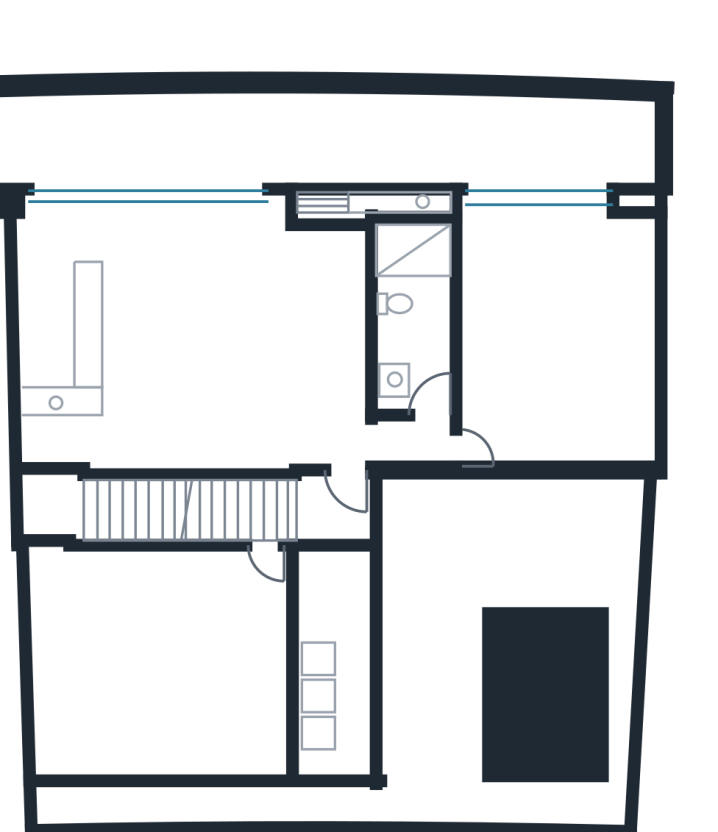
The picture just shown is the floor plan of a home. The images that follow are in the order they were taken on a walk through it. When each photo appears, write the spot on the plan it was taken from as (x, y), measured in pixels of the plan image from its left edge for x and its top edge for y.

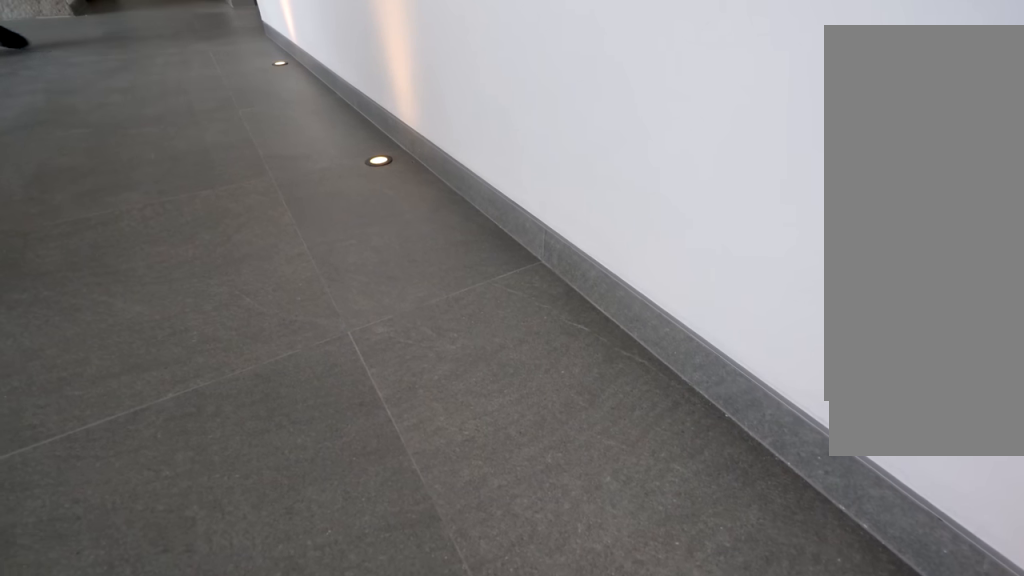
(187, 430)
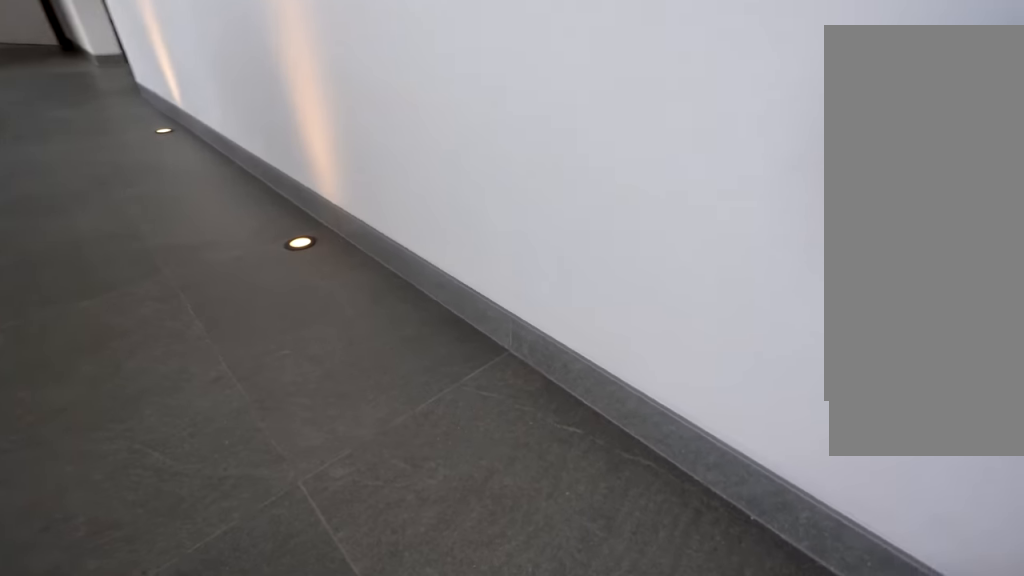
(187, 430)
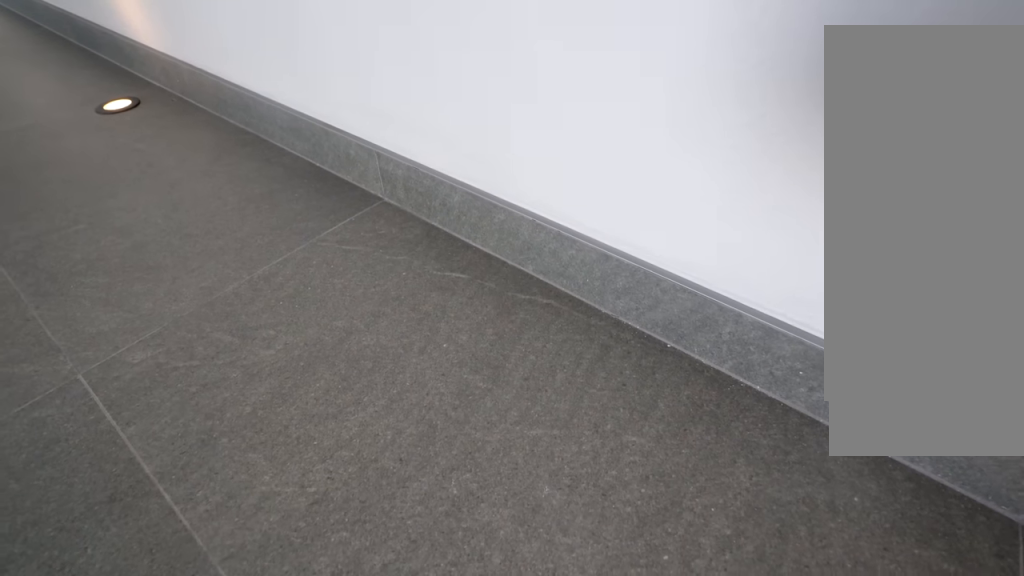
(199, 446)
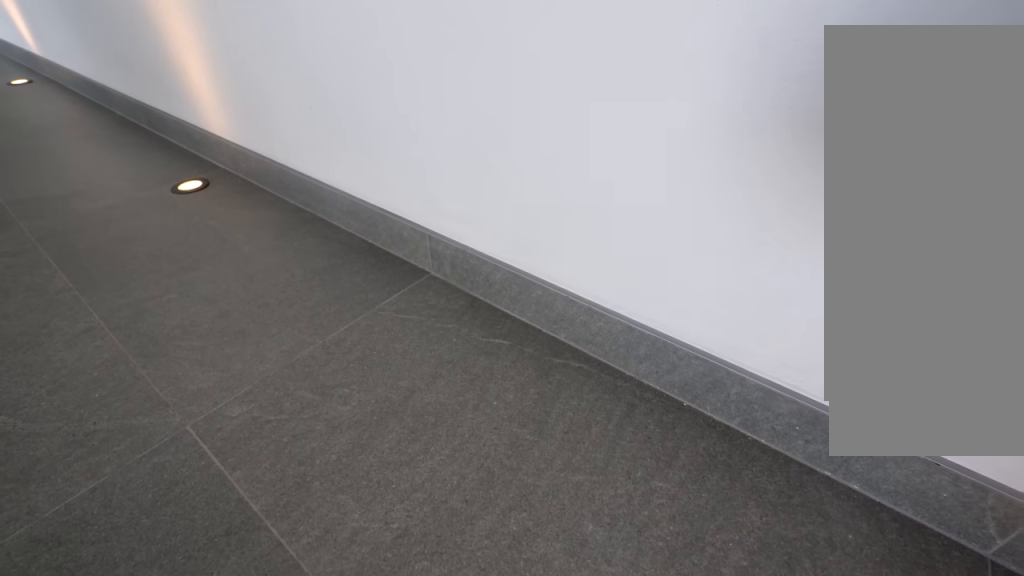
(199, 445)
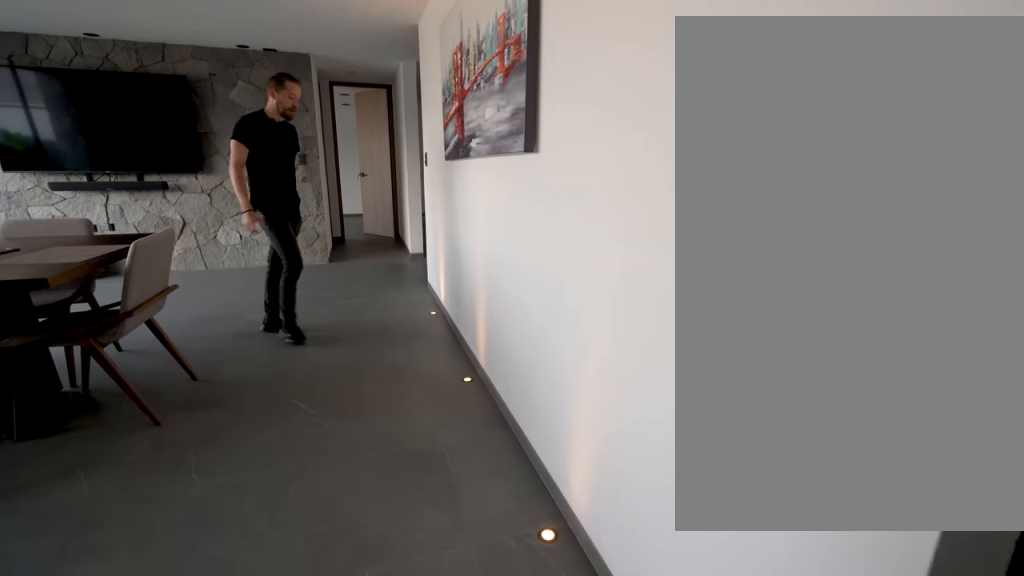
(155, 443)
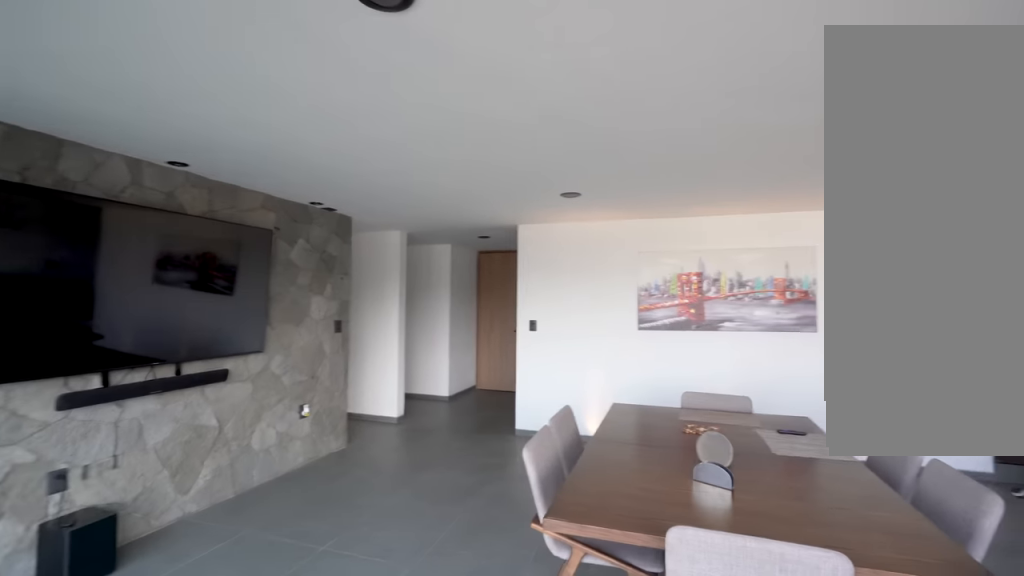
(183, 277)
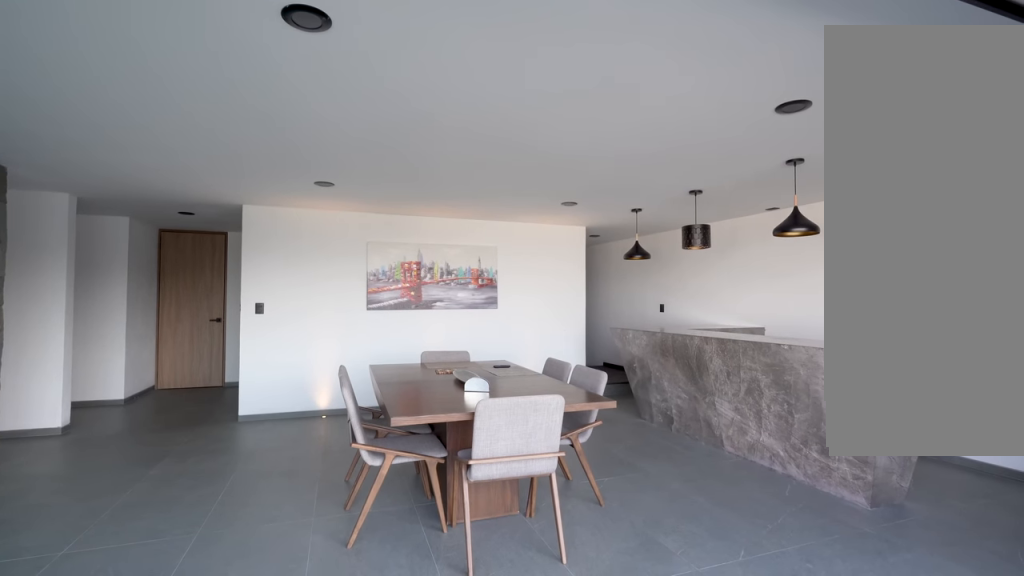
(195, 270)
